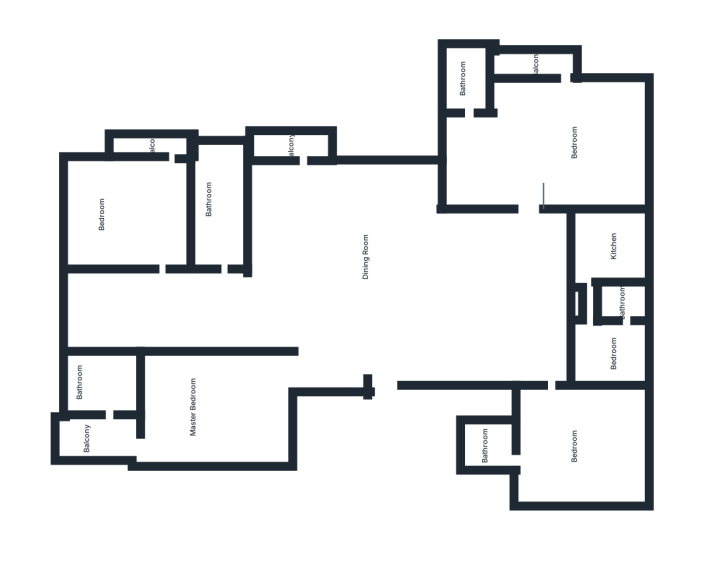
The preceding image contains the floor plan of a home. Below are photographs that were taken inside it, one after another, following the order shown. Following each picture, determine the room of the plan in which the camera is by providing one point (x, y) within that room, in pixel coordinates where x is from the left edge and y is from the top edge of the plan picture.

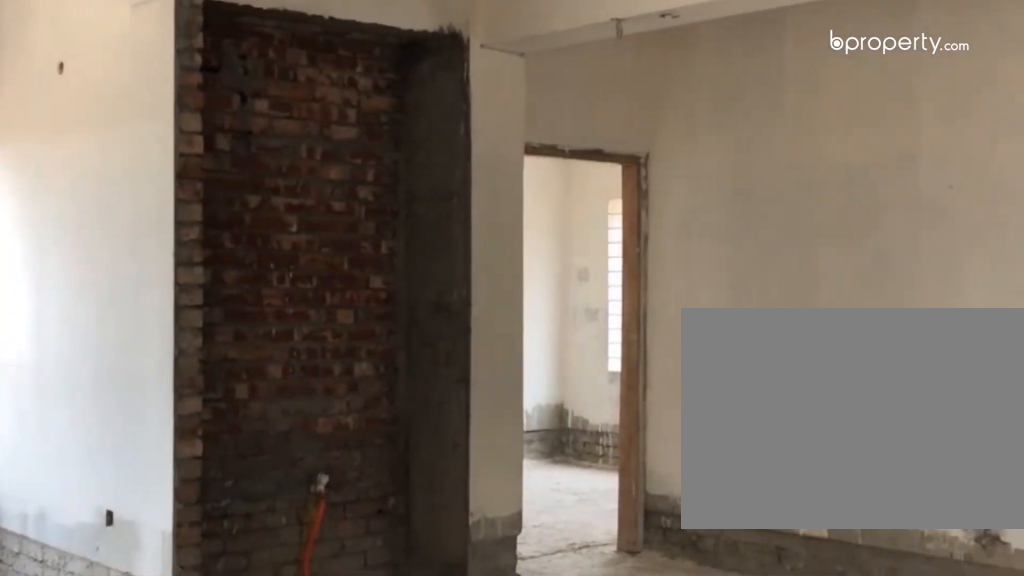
(394, 314)
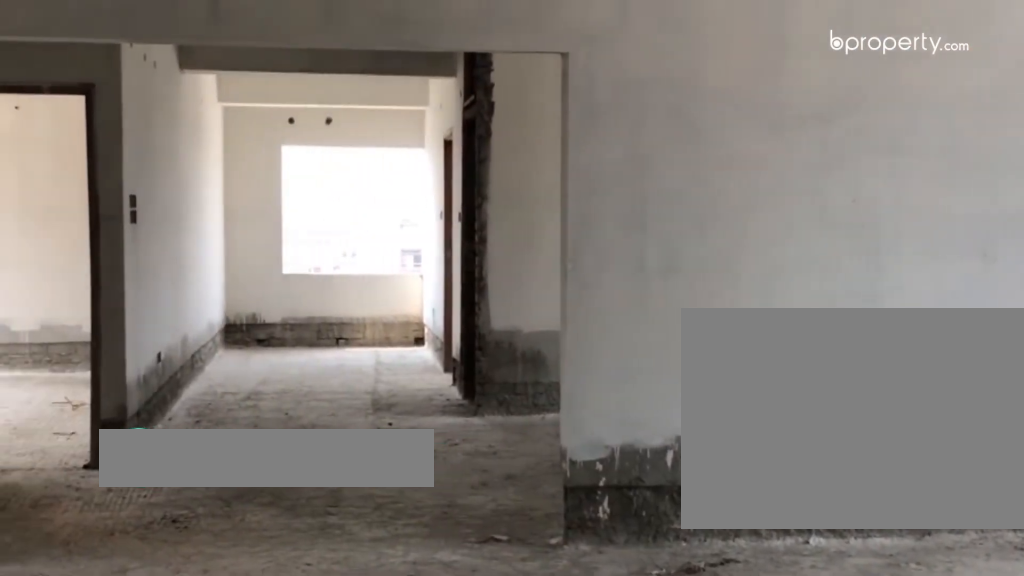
(394, 314)
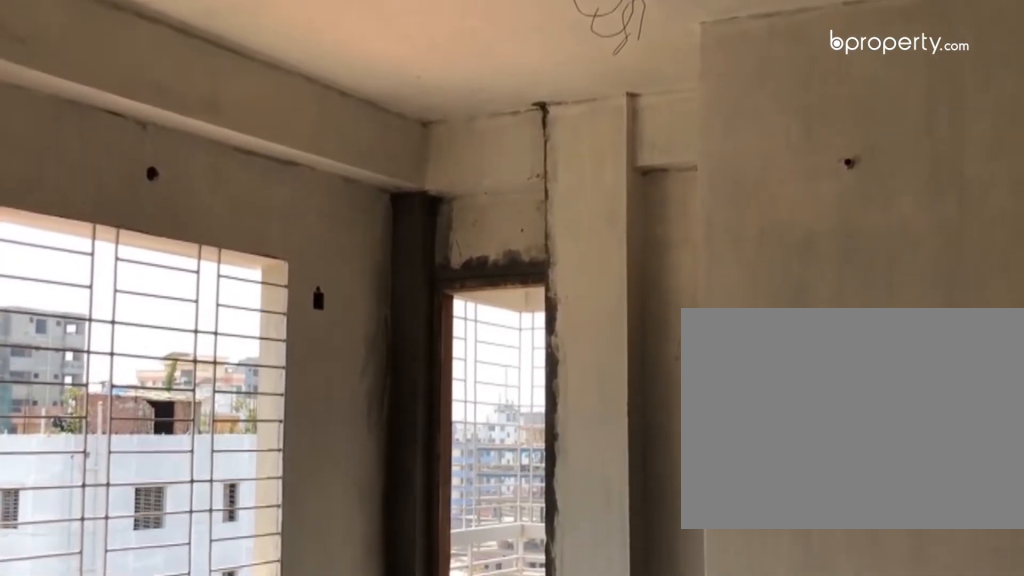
(199, 407)
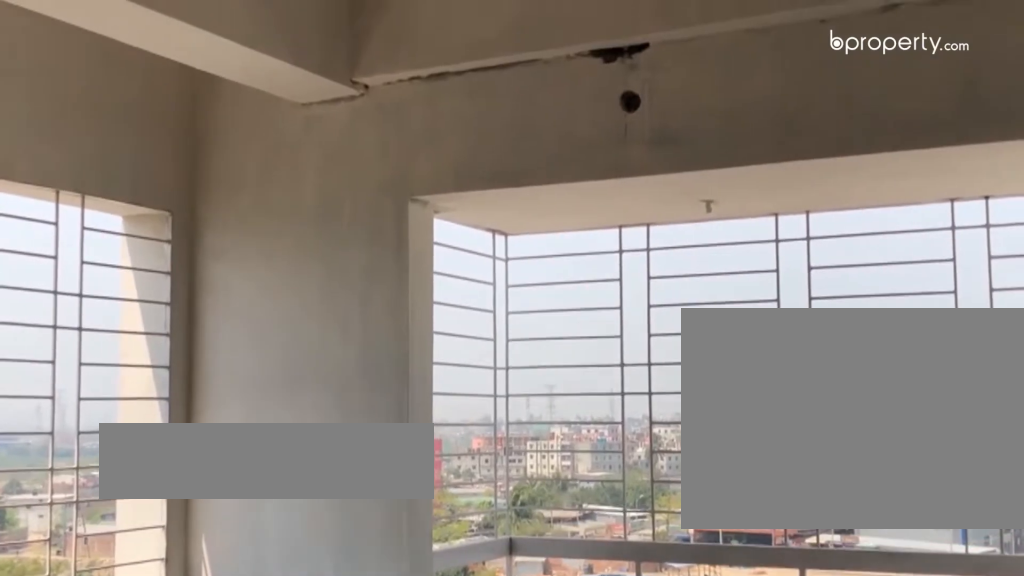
(129, 196)
